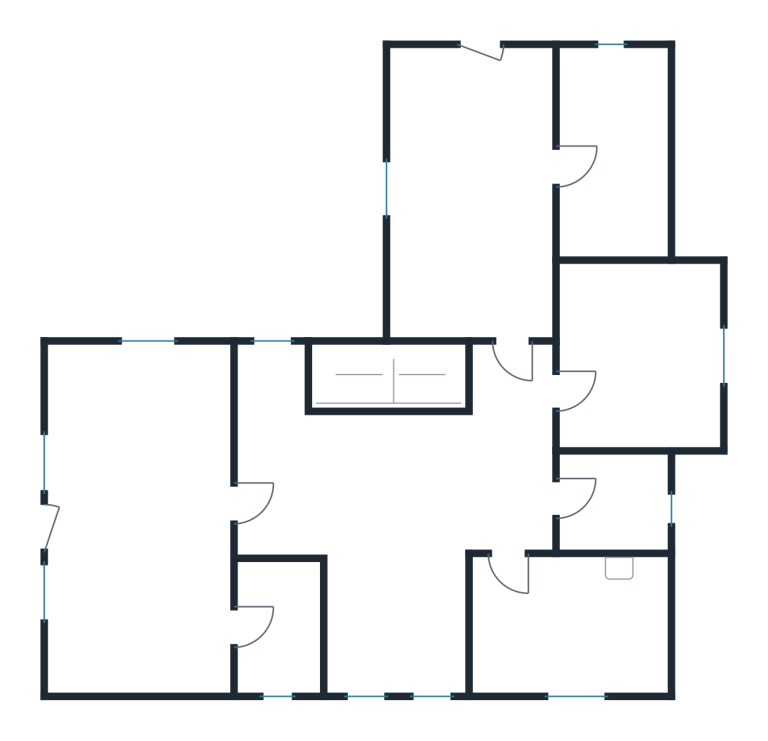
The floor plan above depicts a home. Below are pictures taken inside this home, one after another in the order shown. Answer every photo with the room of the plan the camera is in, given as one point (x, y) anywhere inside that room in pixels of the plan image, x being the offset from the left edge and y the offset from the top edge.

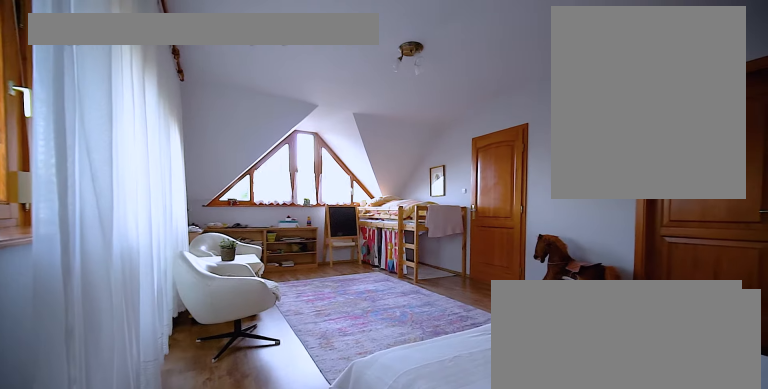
(141, 521)
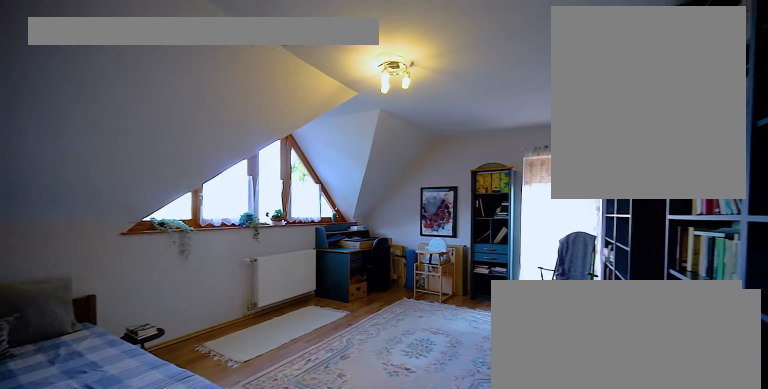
(473, 197)
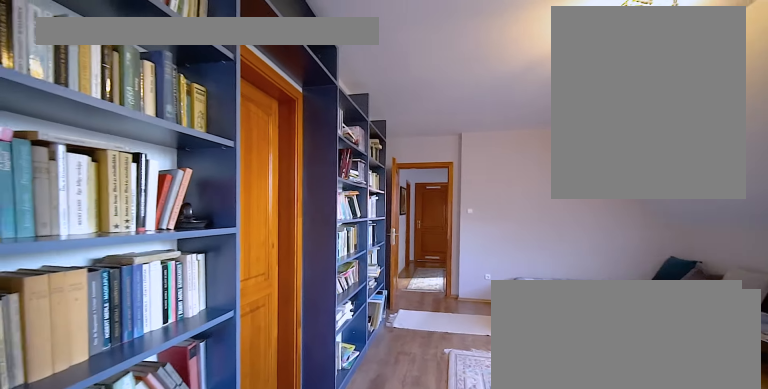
(473, 197)
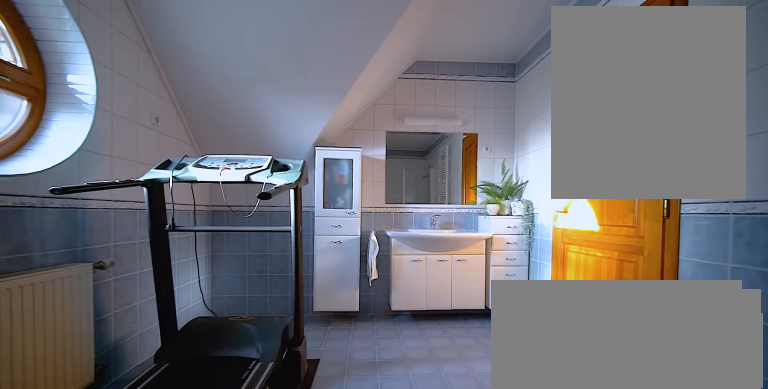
(639, 365)
